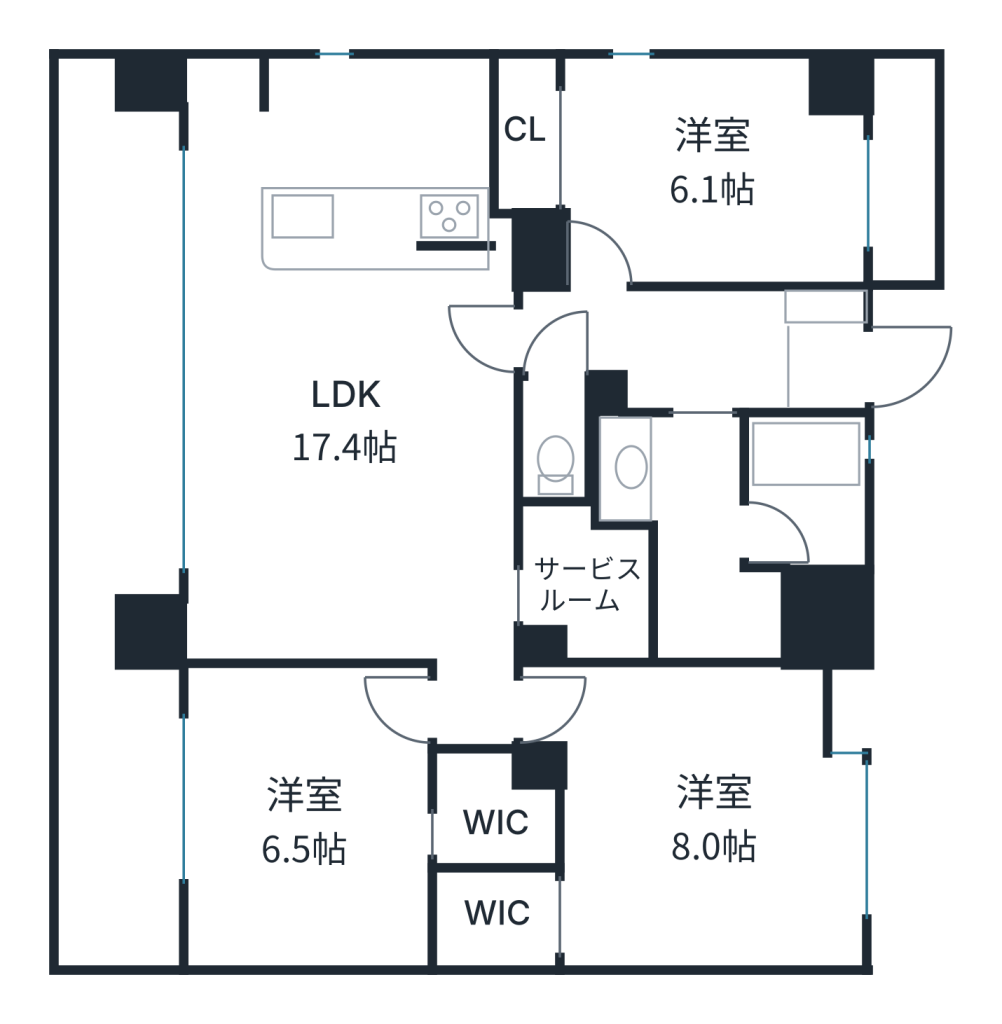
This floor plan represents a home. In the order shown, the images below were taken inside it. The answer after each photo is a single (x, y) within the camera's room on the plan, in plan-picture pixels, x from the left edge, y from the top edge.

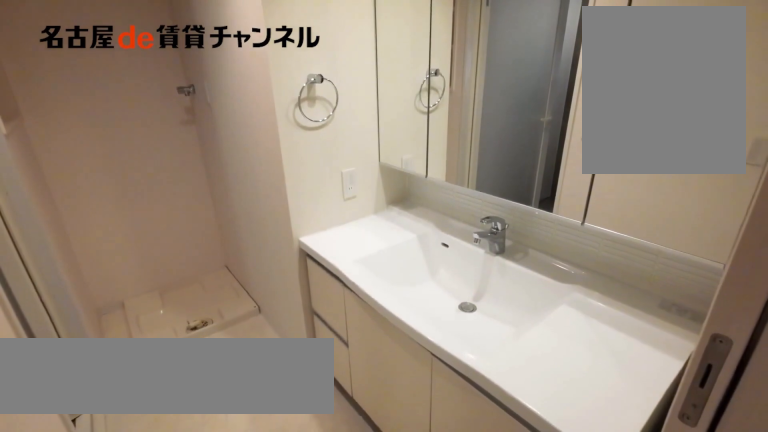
(692, 531)
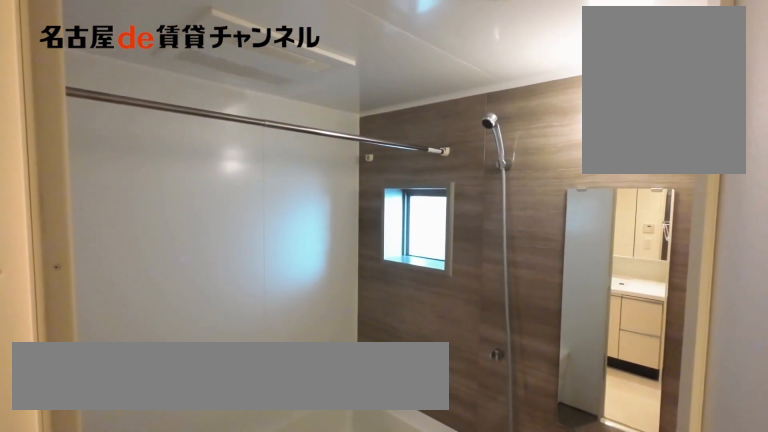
(801, 490)
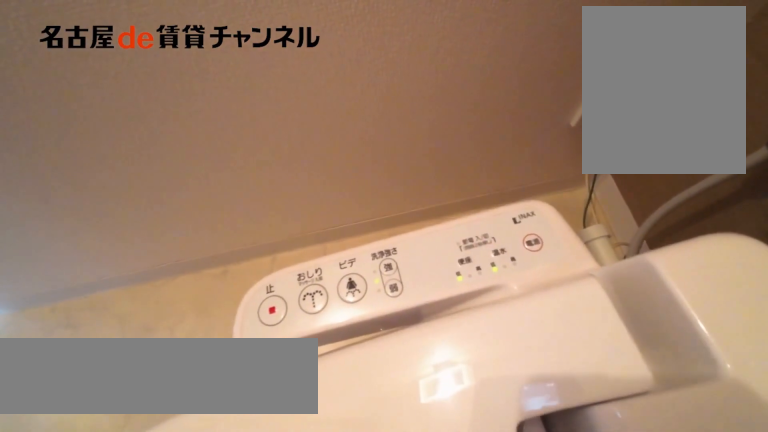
(554, 438)
